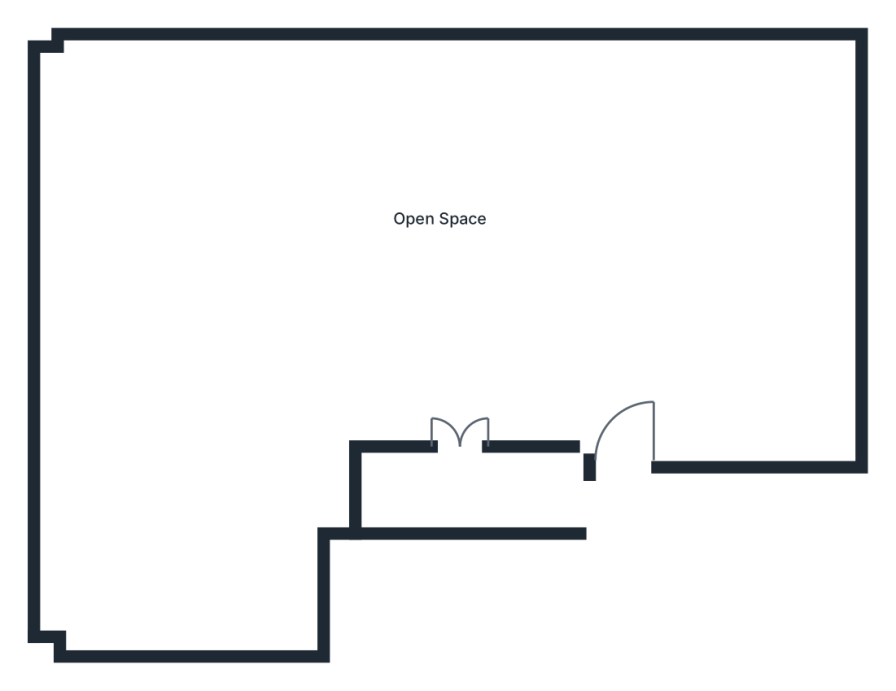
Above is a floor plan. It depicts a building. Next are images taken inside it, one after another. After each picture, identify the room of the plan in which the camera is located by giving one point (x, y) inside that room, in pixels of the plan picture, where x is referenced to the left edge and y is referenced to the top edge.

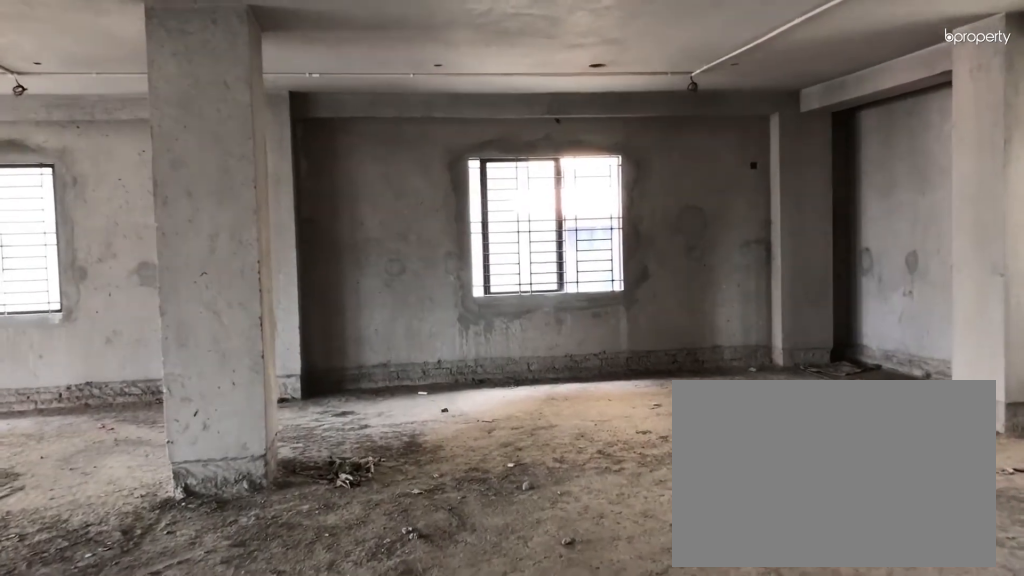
(602, 263)
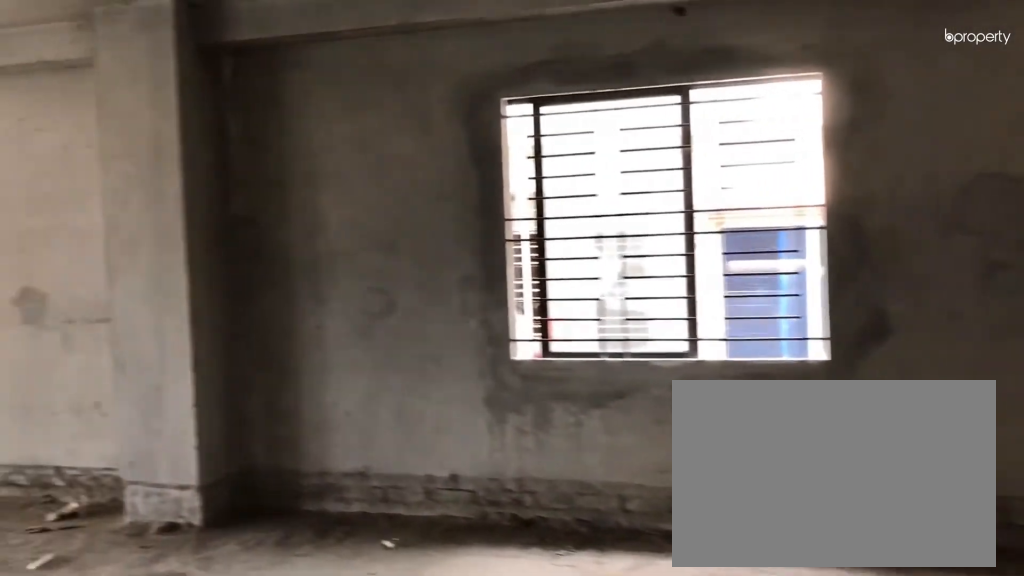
(454, 201)
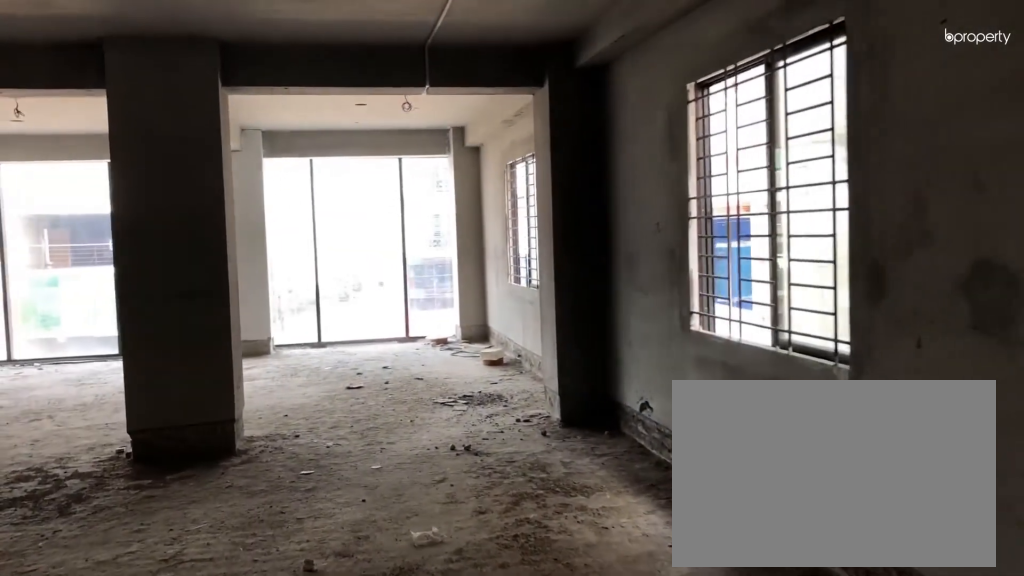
(454, 201)
